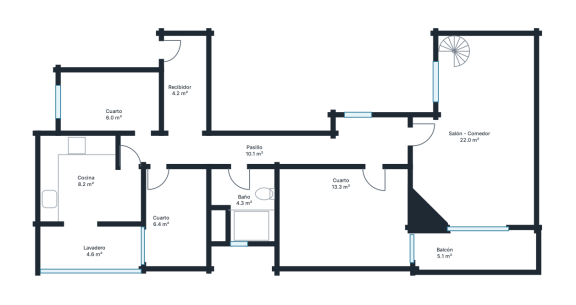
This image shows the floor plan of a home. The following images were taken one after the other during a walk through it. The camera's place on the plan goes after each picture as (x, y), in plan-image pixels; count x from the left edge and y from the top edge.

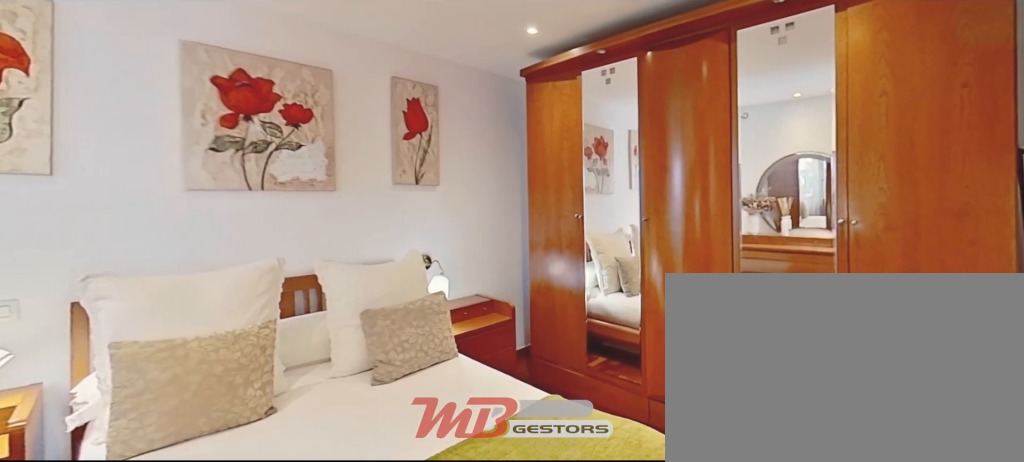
(372, 176)
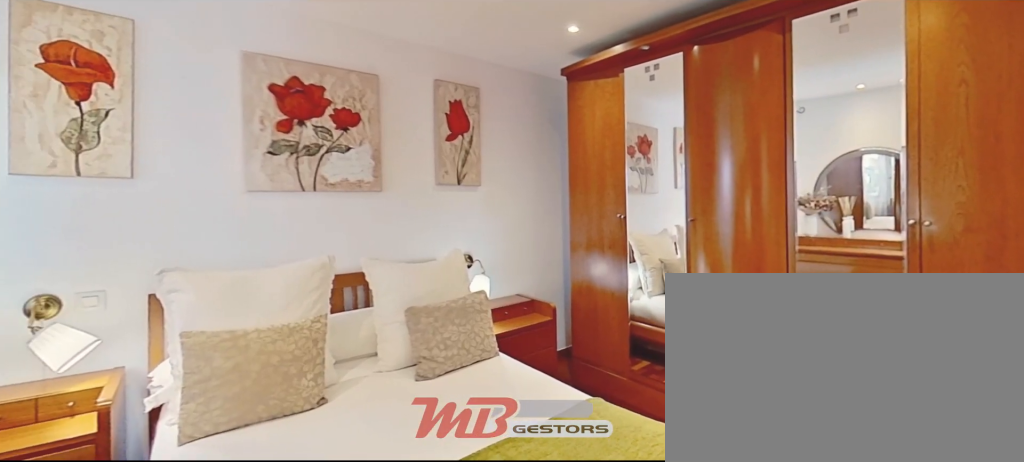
(372, 176)
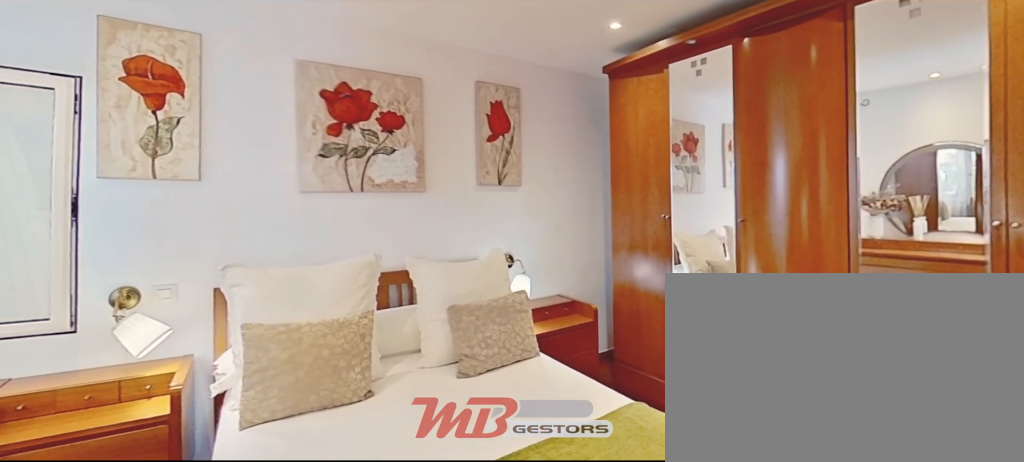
(372, 176)
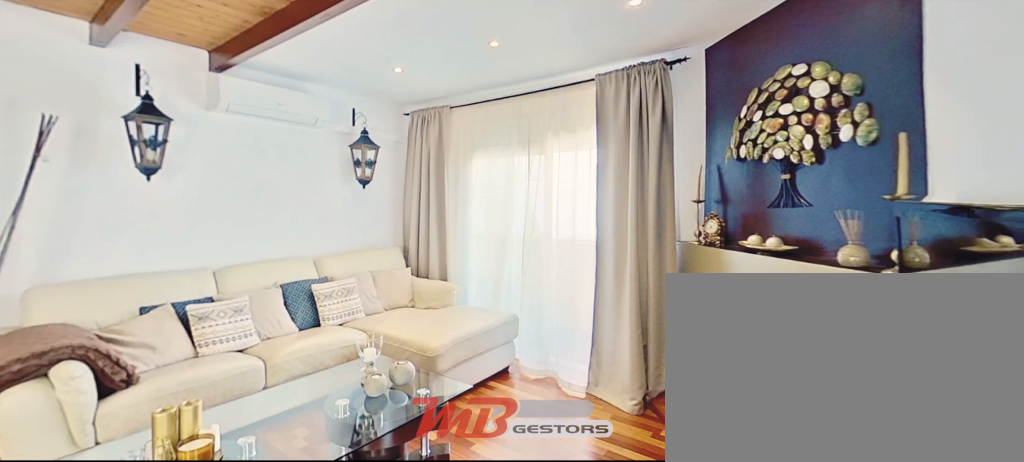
(432, 136)
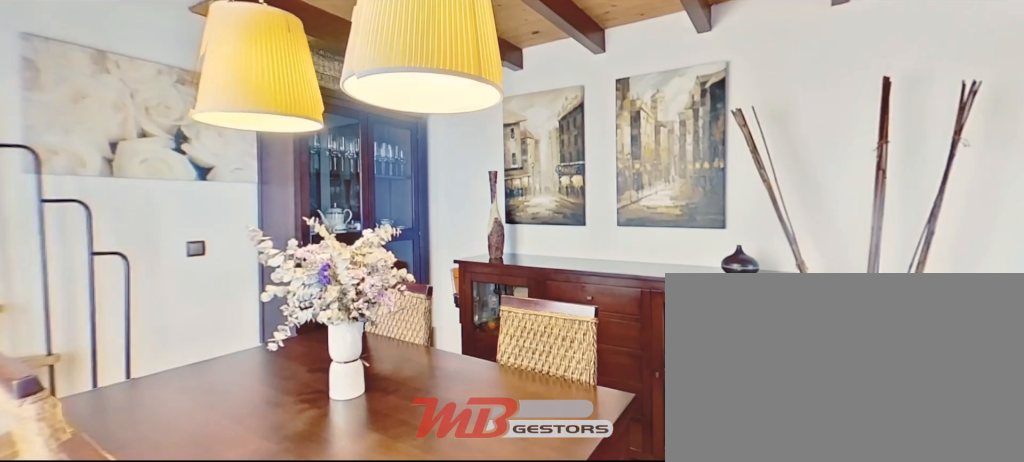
(460, 121)
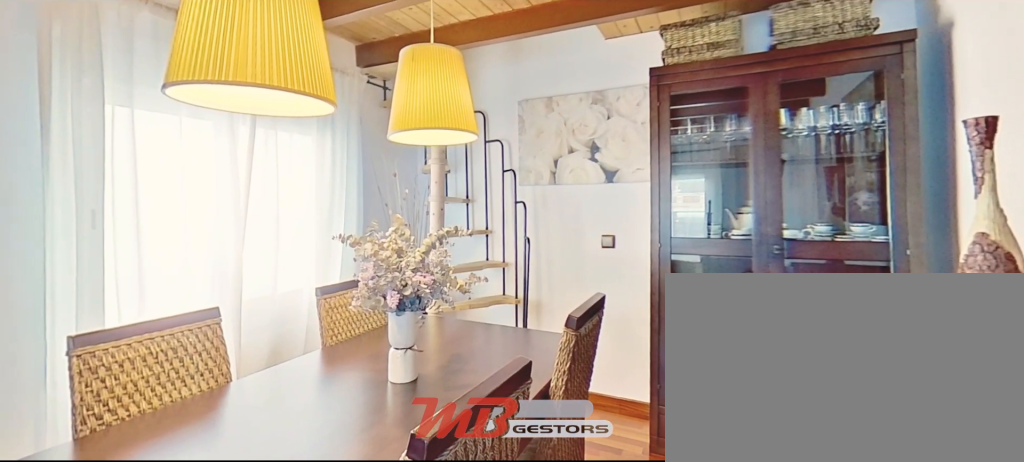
(513, 93)
